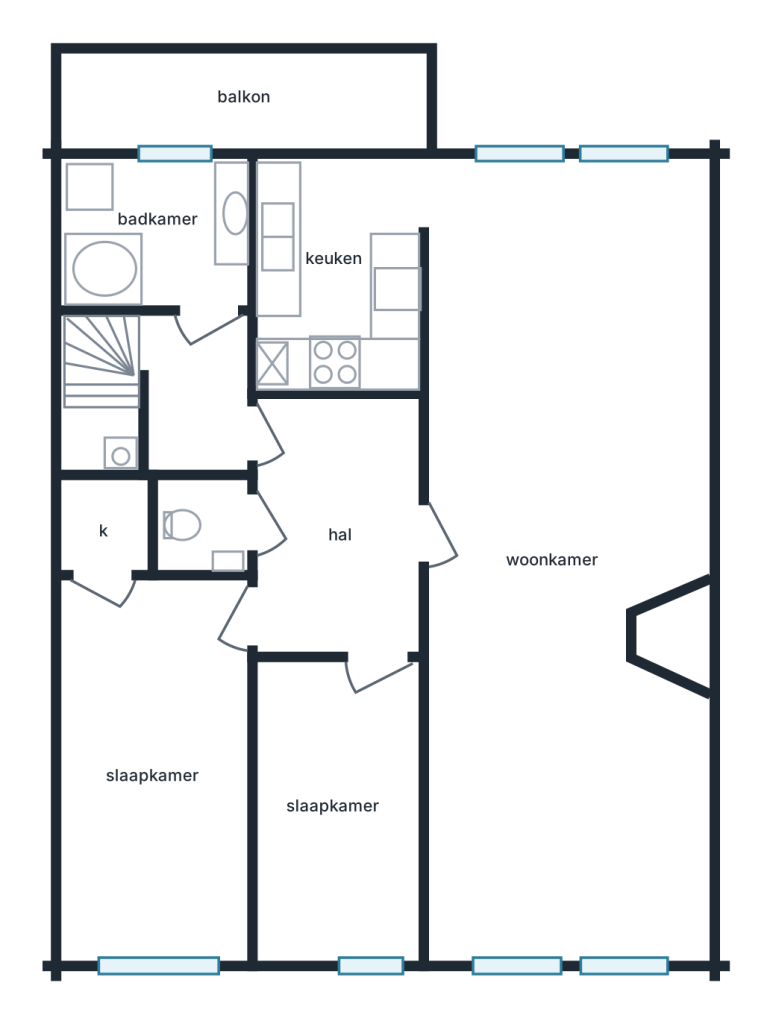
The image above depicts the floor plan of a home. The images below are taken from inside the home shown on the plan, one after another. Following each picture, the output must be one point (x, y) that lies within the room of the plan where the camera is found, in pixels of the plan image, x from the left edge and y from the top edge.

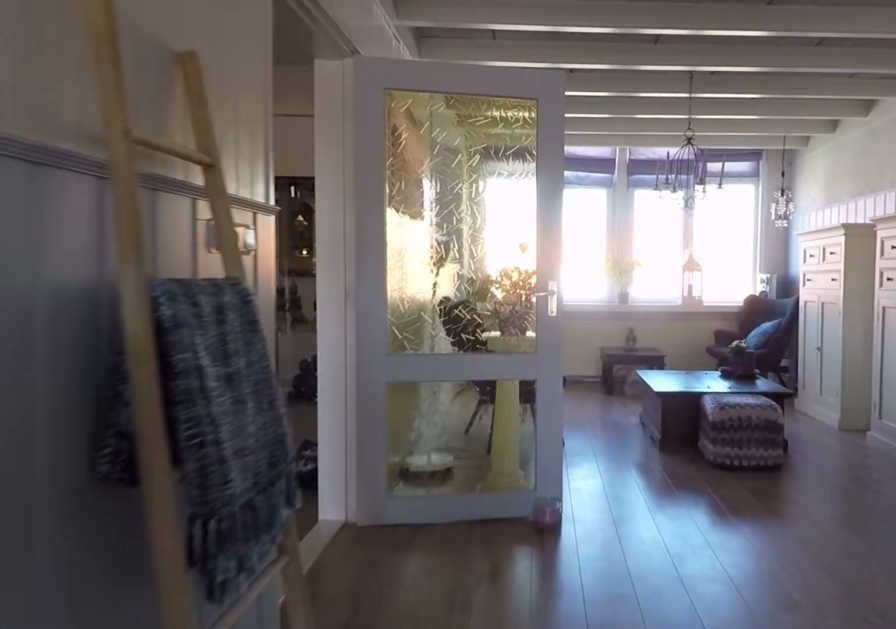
(565, 555)
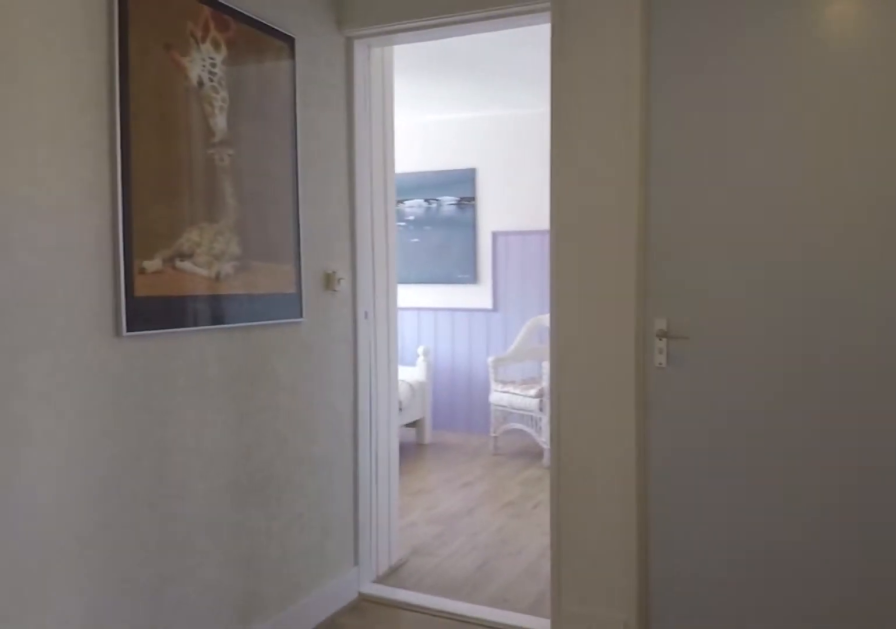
(339, 527)
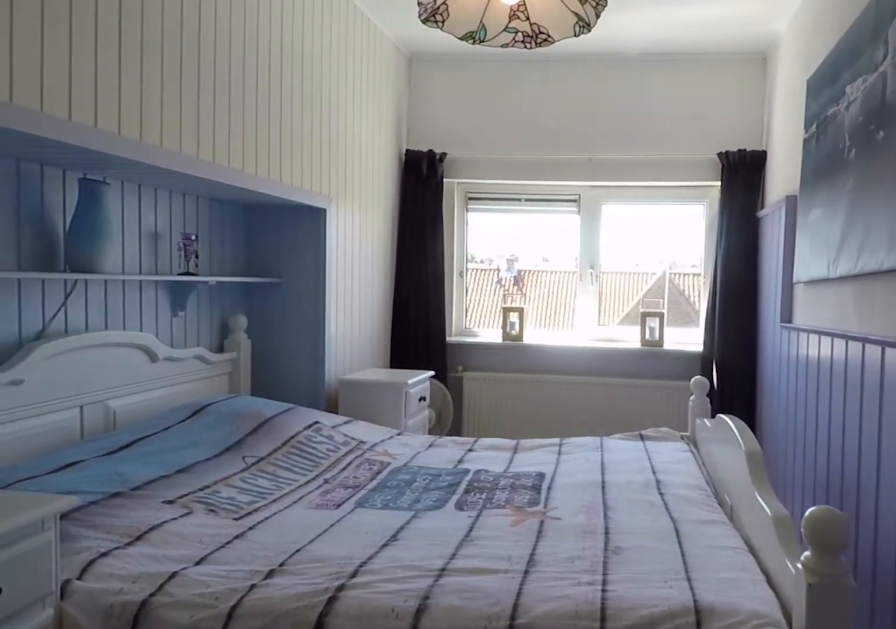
(157, 767)
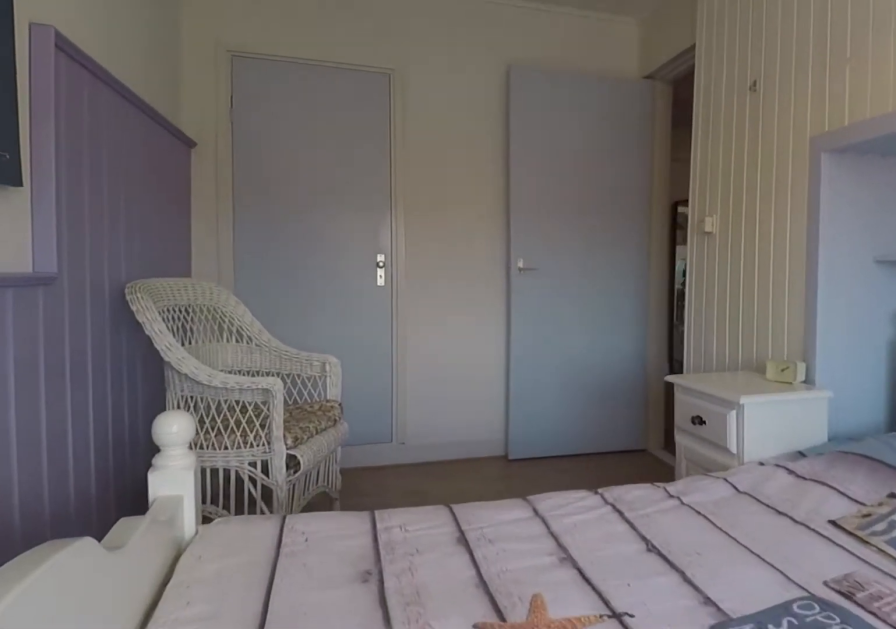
(157, 767)
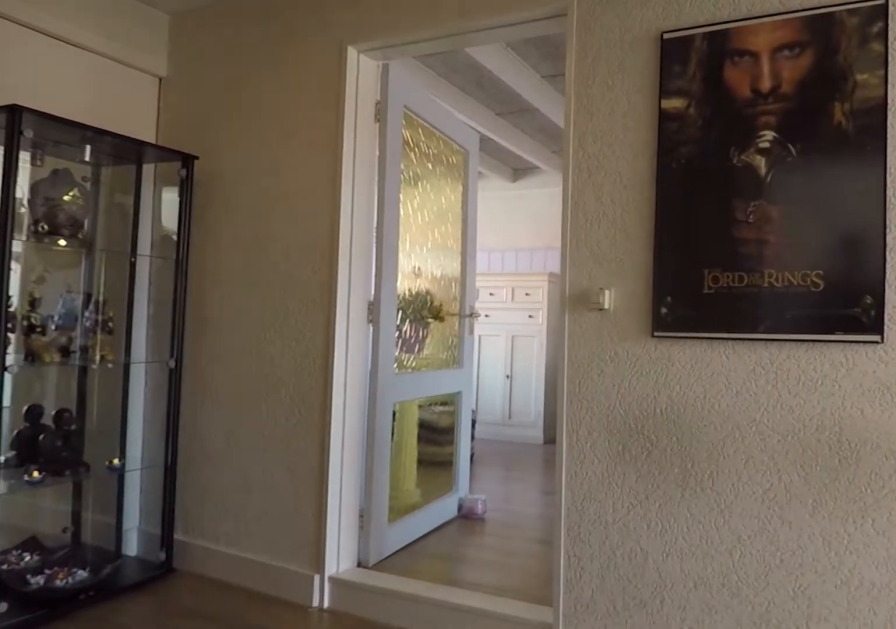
(338, 526)
